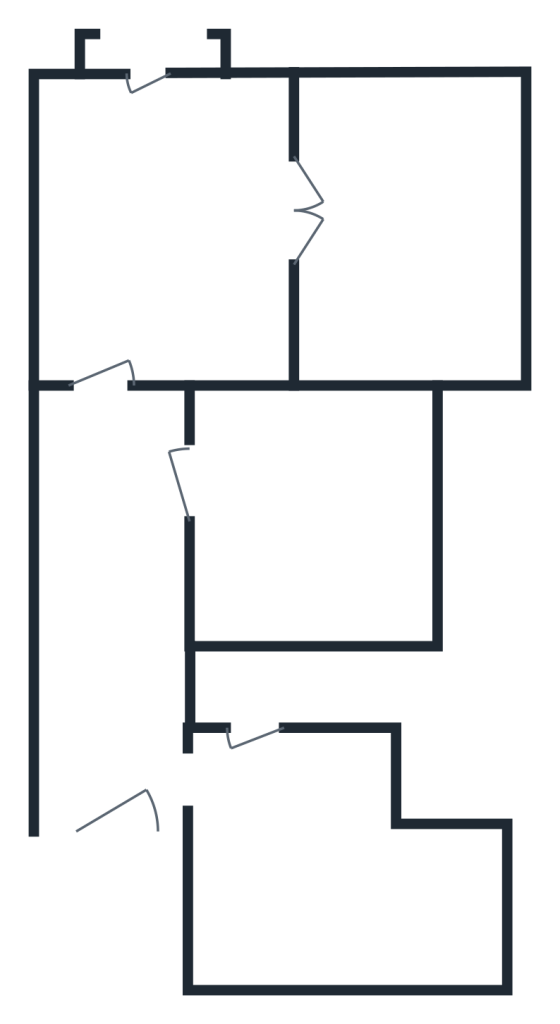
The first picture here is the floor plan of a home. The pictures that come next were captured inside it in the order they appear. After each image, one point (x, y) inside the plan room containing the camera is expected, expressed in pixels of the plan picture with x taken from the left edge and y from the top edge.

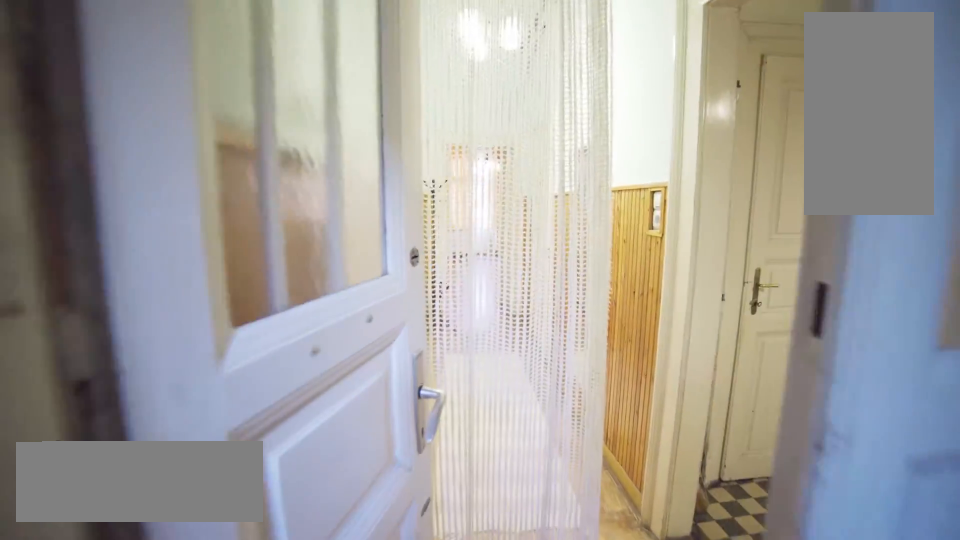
(117, 742)
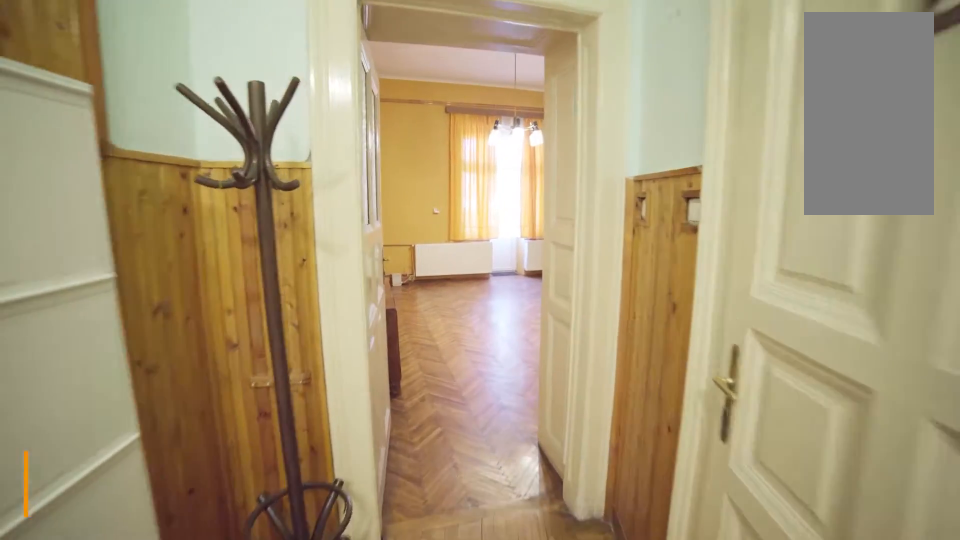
(120, 742)
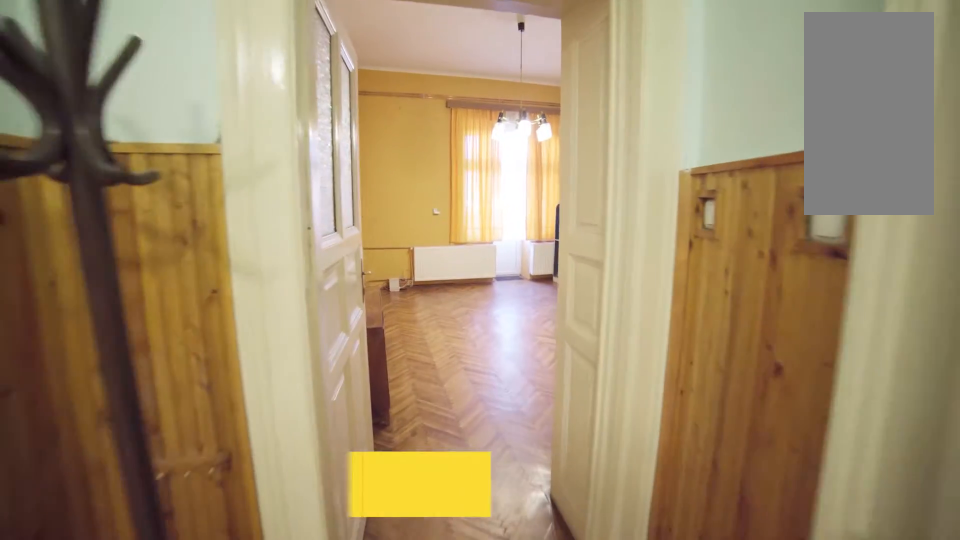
(119, 437)
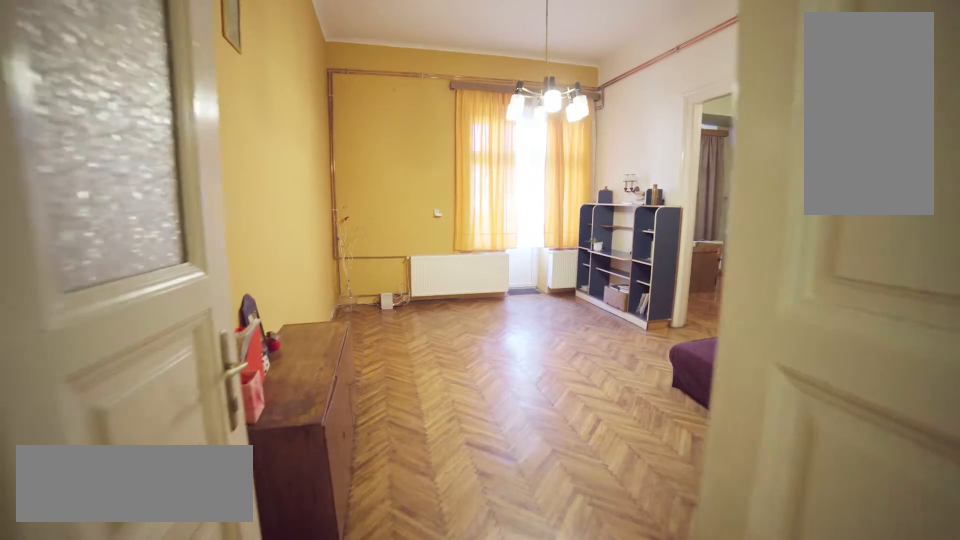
(119, 437)
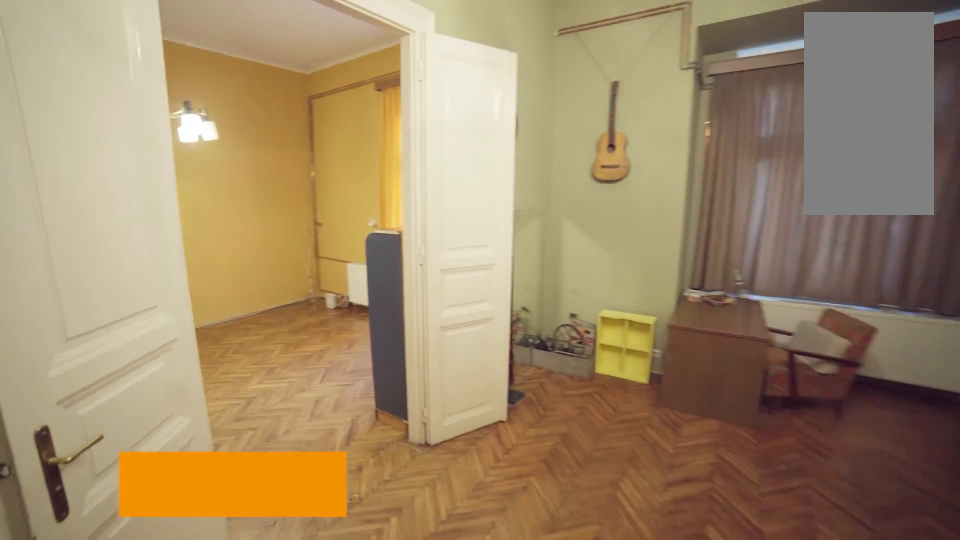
(423, 331)
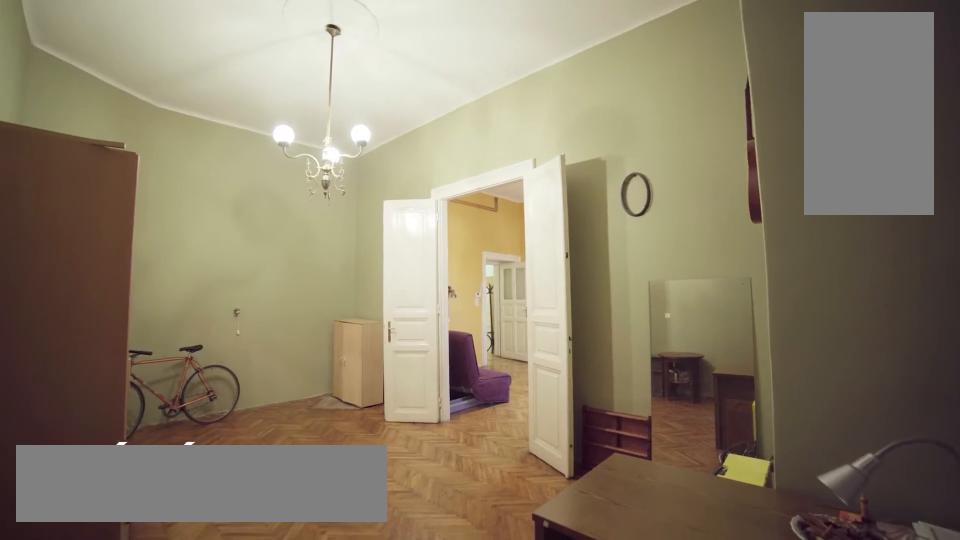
(468, 143)
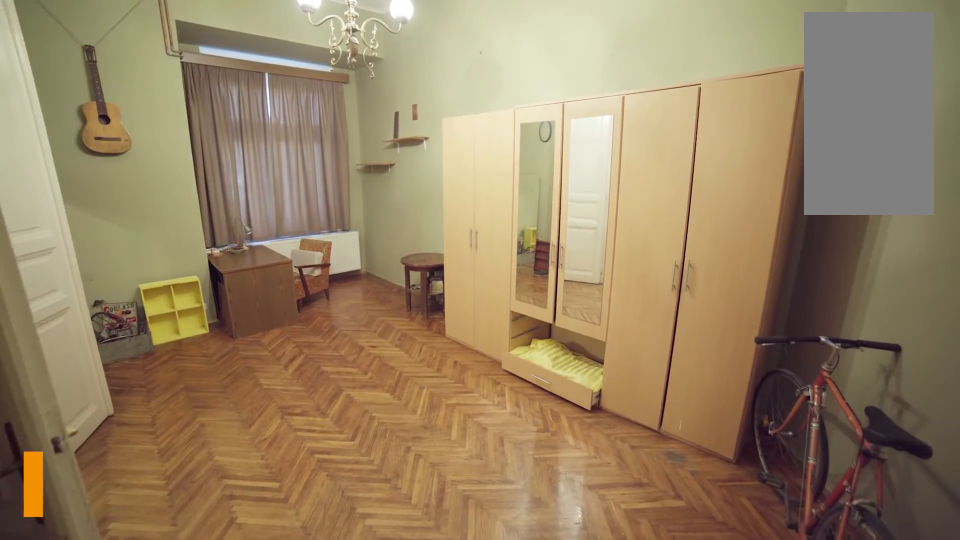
(367, 335)
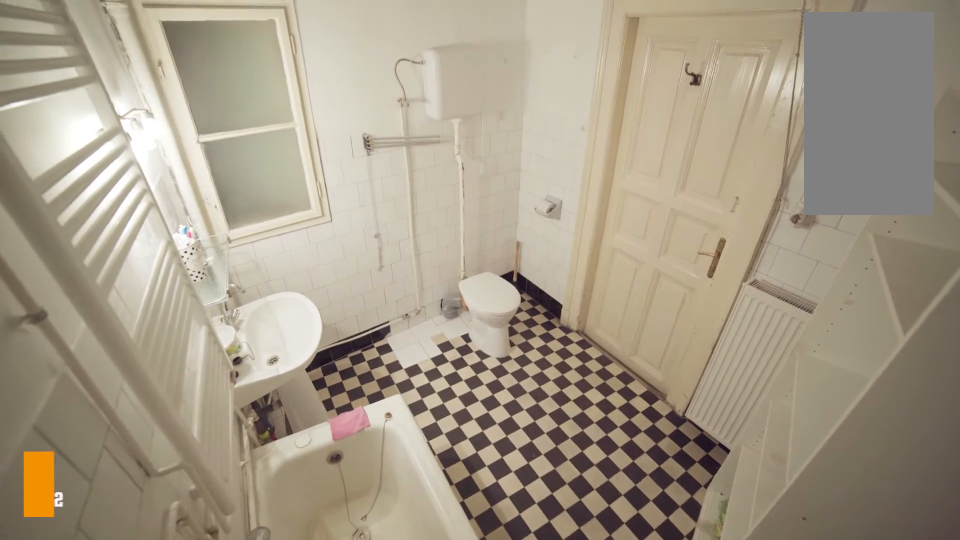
(372, 445)
